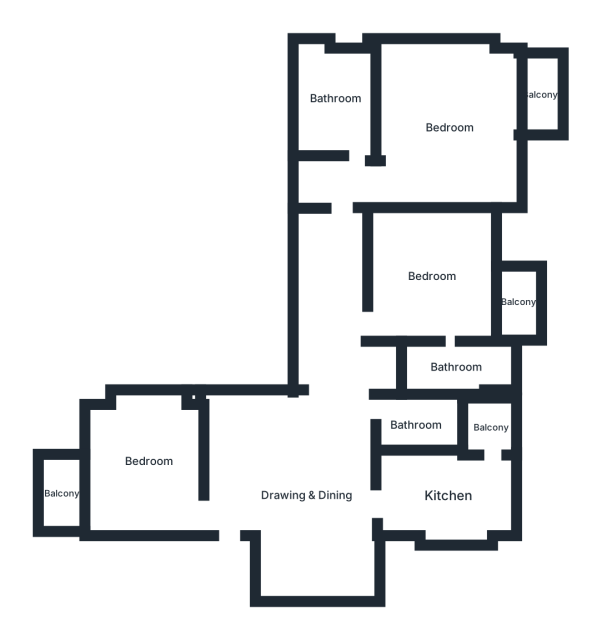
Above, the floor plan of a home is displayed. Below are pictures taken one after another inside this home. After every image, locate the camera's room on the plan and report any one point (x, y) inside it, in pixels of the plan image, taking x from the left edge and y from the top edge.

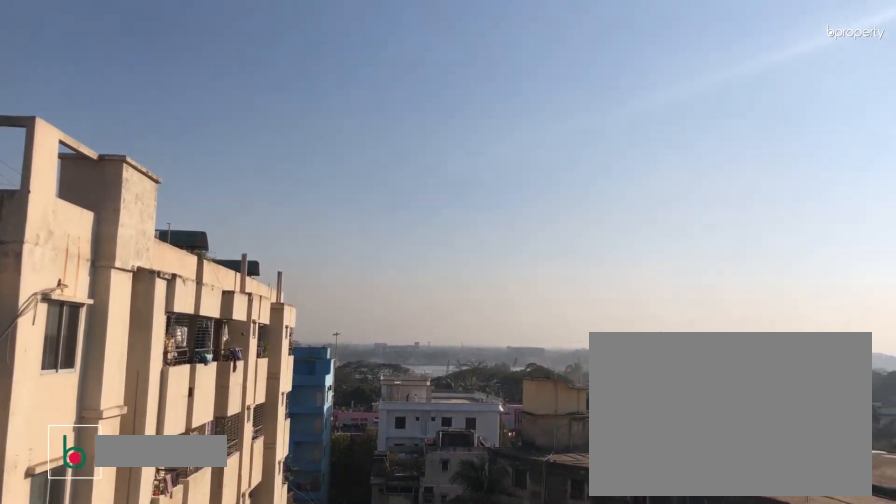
(517, 298)
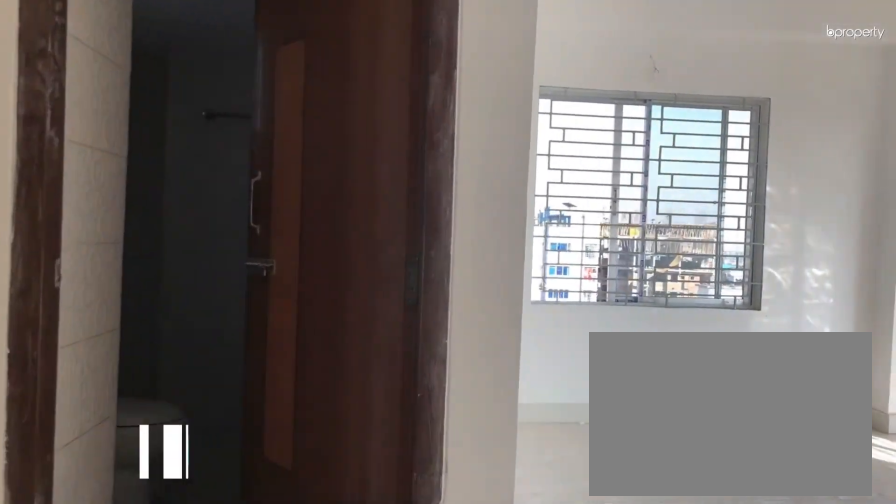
(446, 126)
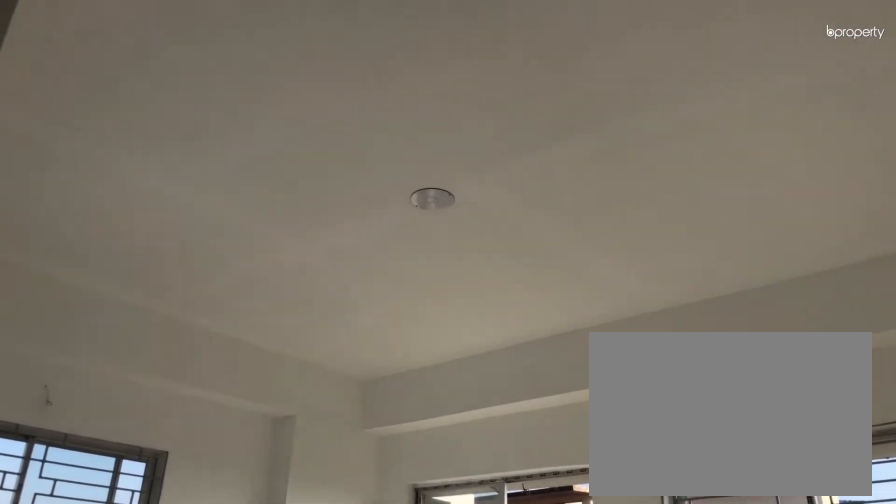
(447, 126)
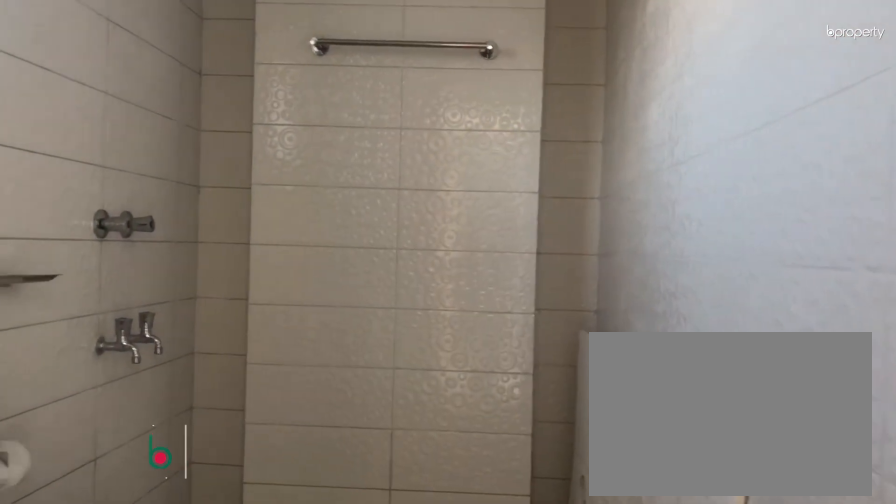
(337, 101)
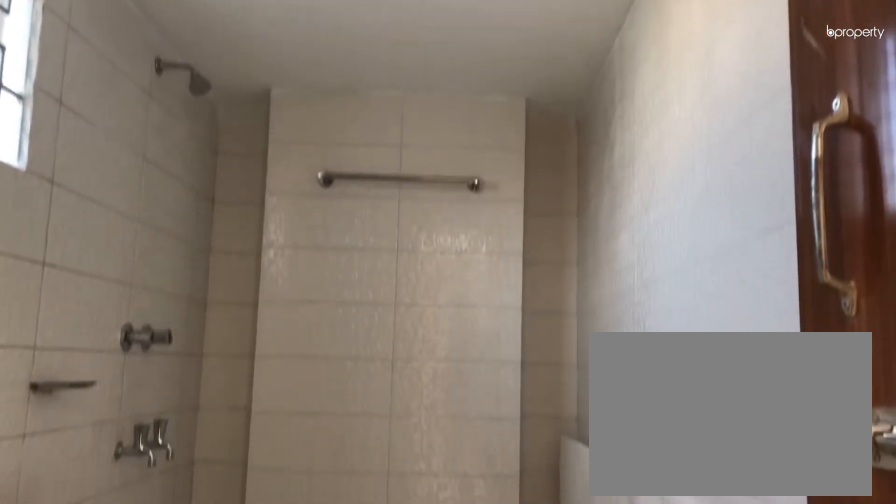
(337, 102)
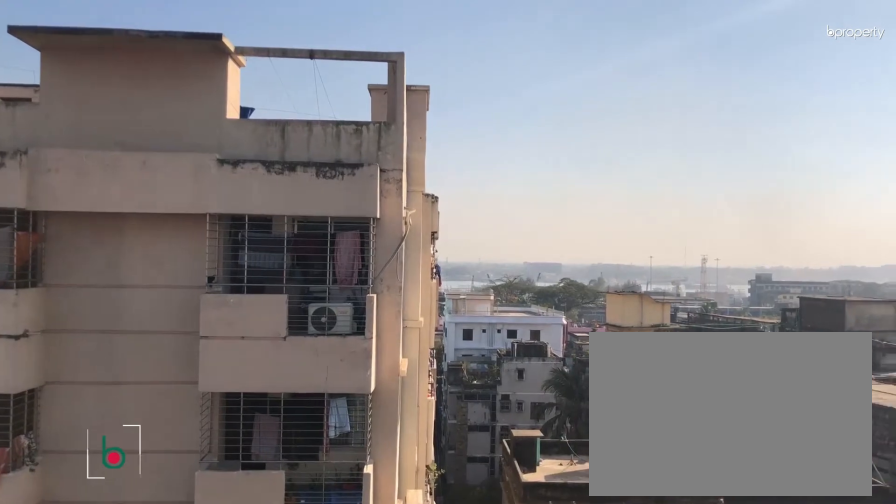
(539, 91)
